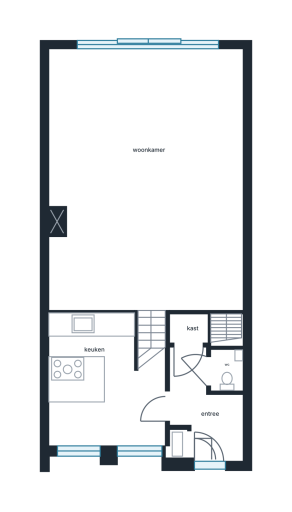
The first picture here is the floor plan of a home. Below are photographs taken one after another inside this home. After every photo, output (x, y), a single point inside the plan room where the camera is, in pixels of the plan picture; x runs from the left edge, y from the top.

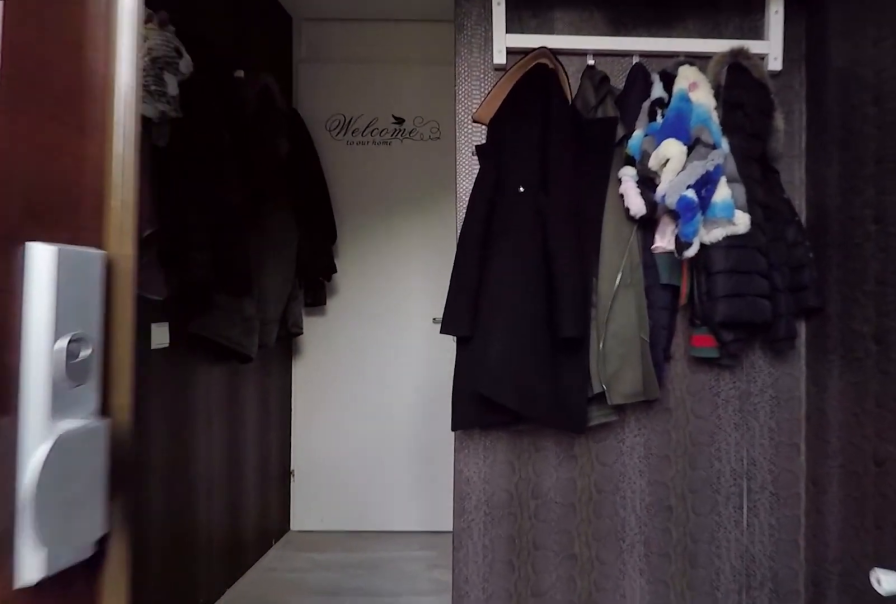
(204, 409)
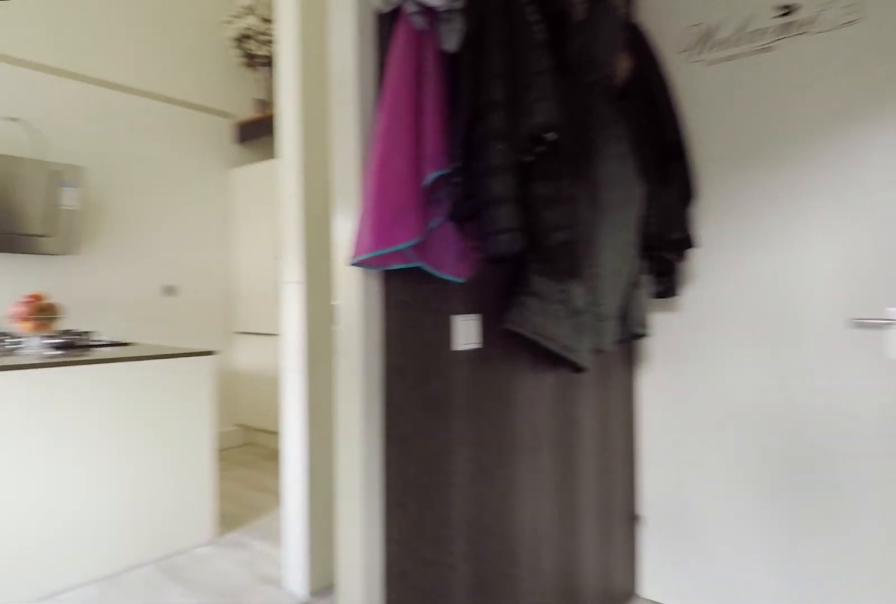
(204, 409)
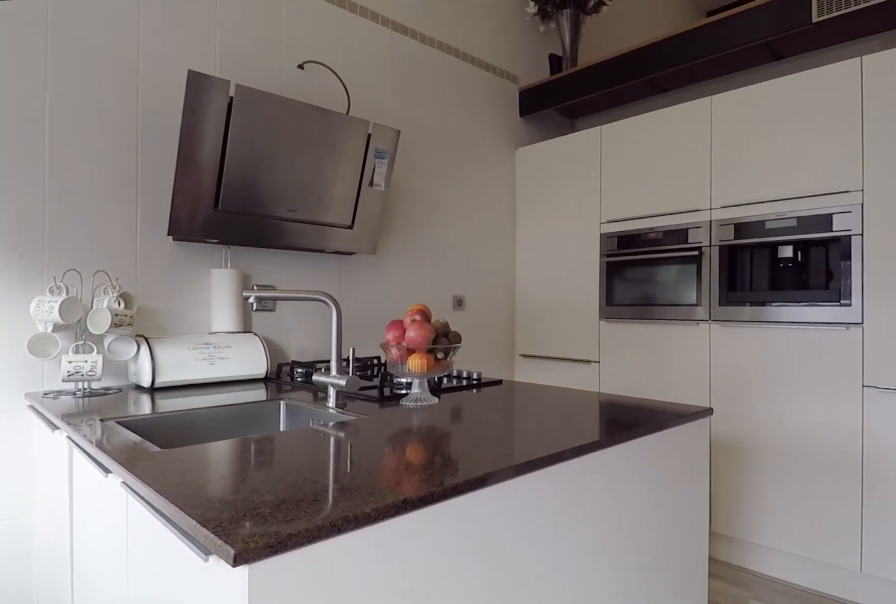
(103, 383)
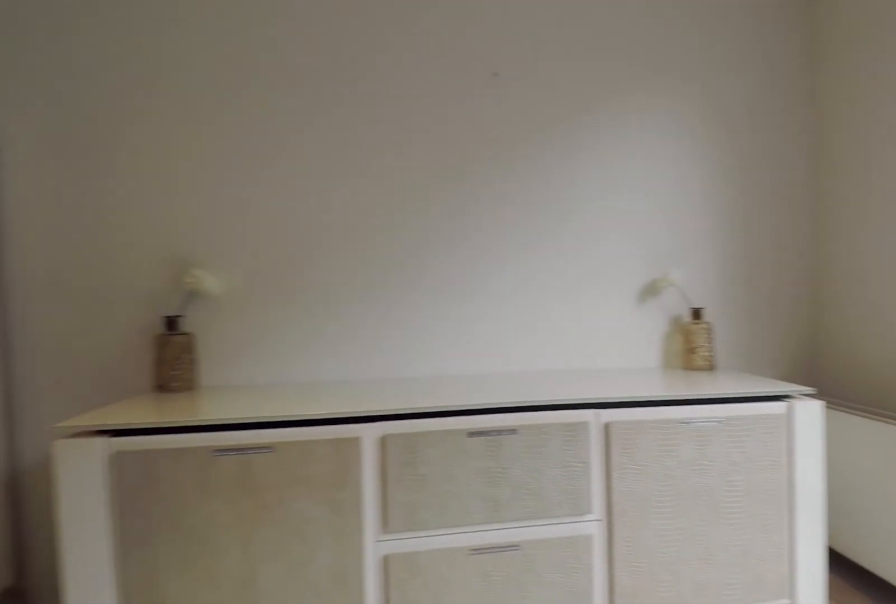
(142, 163)
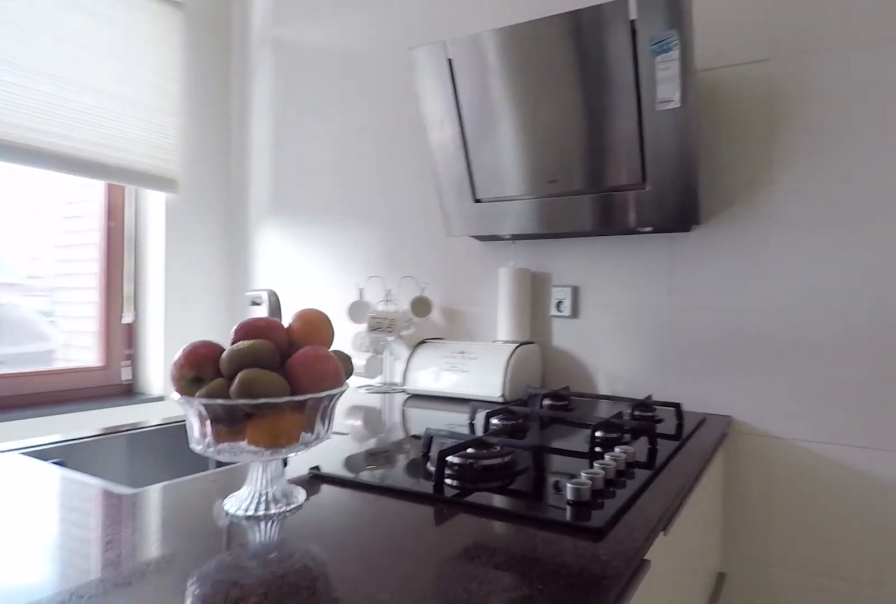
(103, 383)
